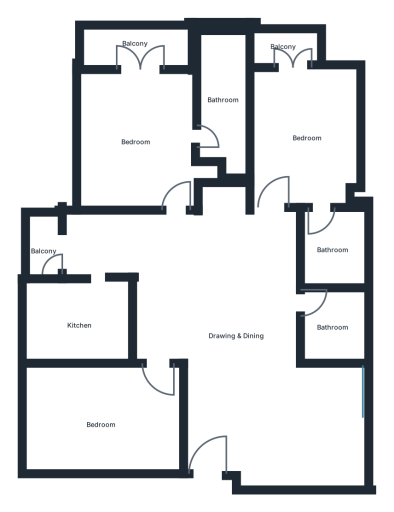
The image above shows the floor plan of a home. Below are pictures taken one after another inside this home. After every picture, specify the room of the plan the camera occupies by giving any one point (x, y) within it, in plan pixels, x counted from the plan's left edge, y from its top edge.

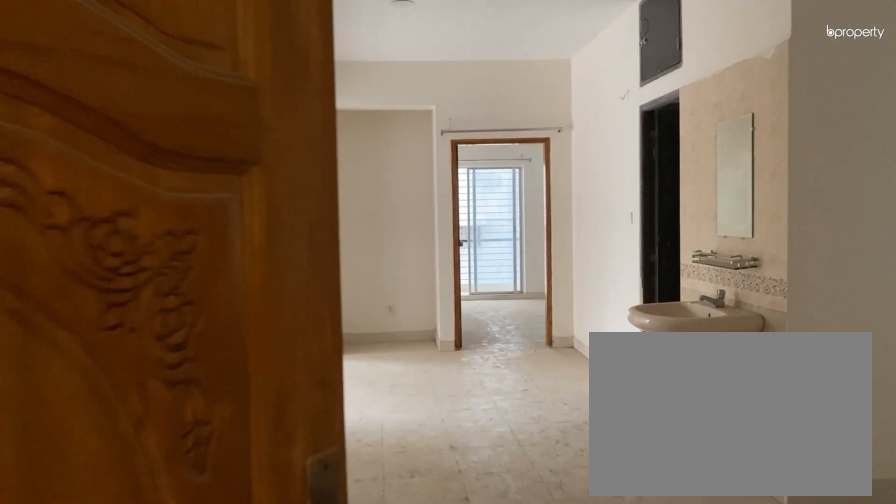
(207, 444)
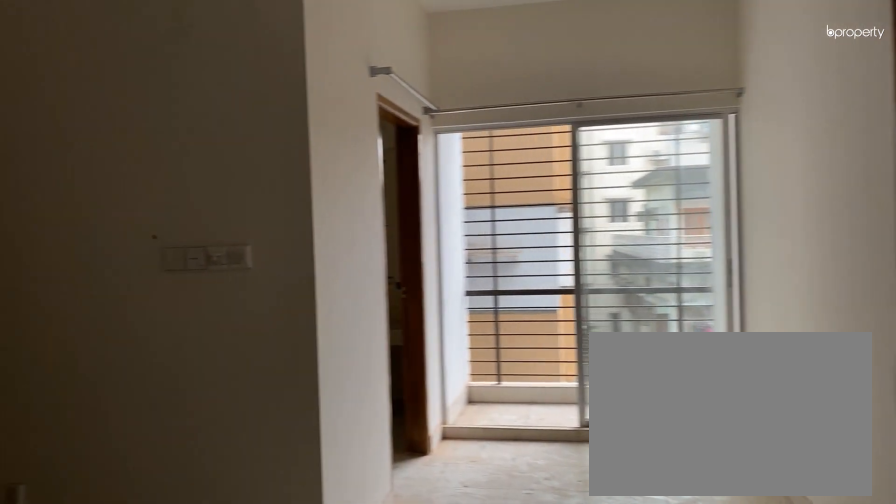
(235, 336)
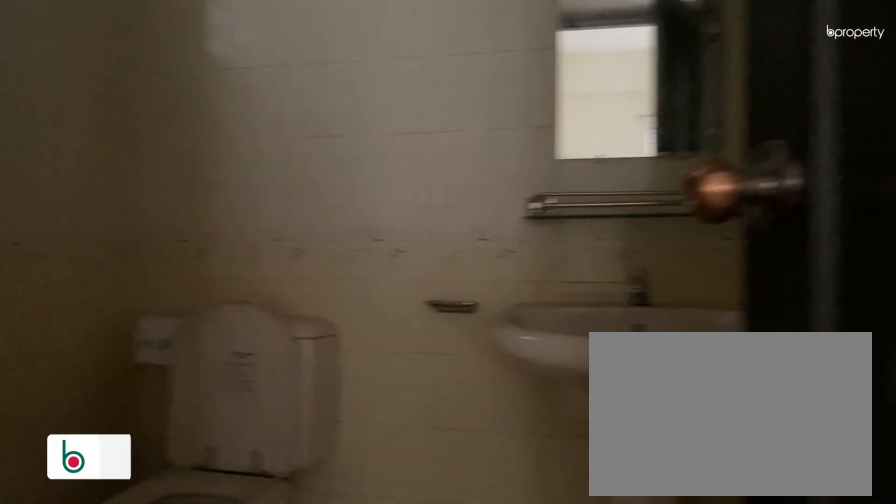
(331, 250)
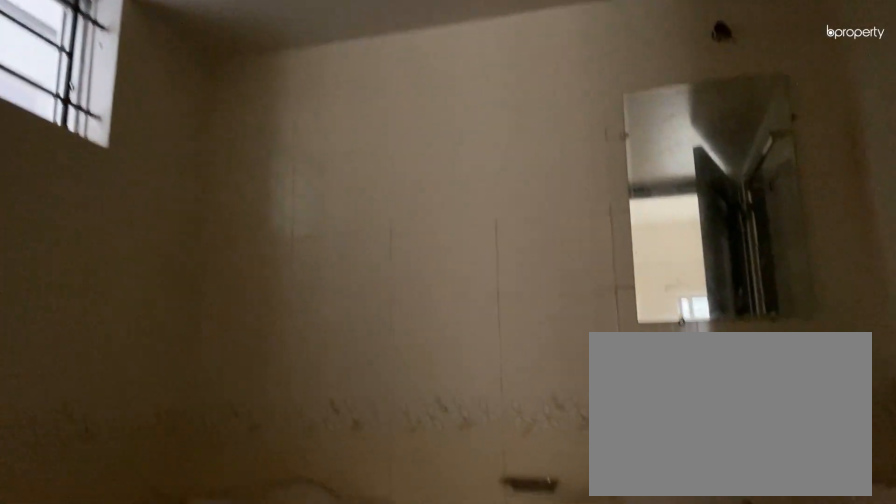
(331, 250)
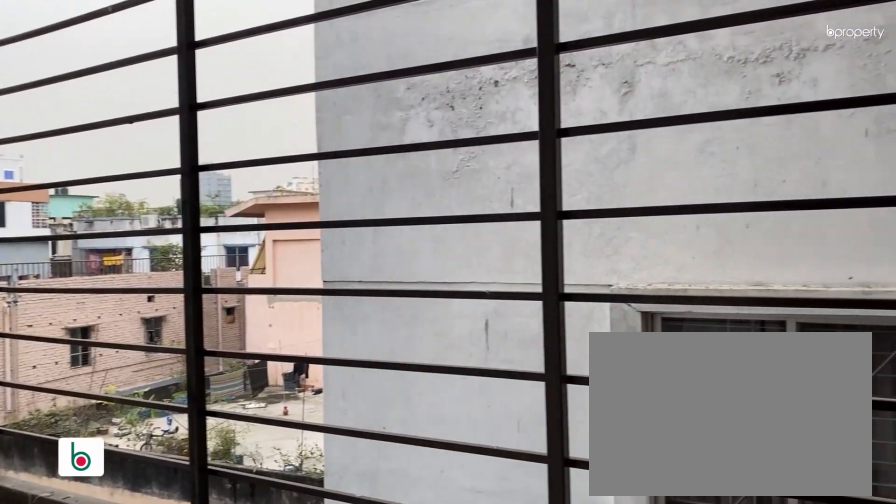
(135, 44)
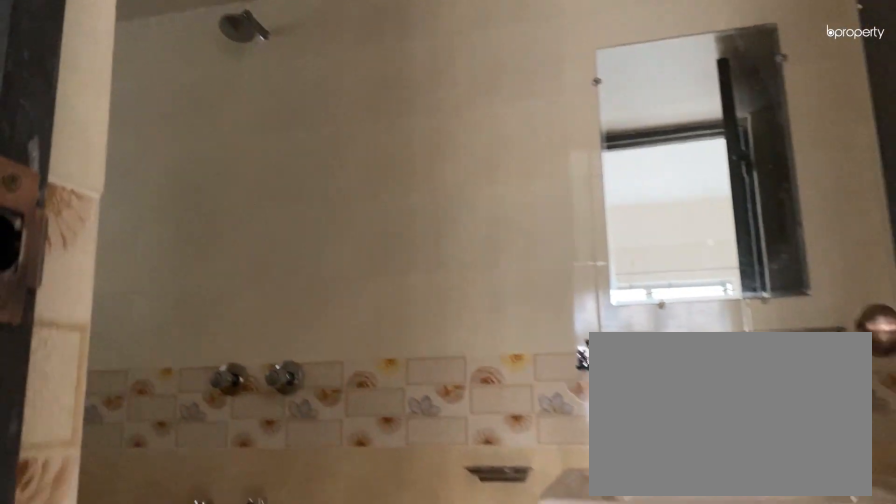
(223, 100)
